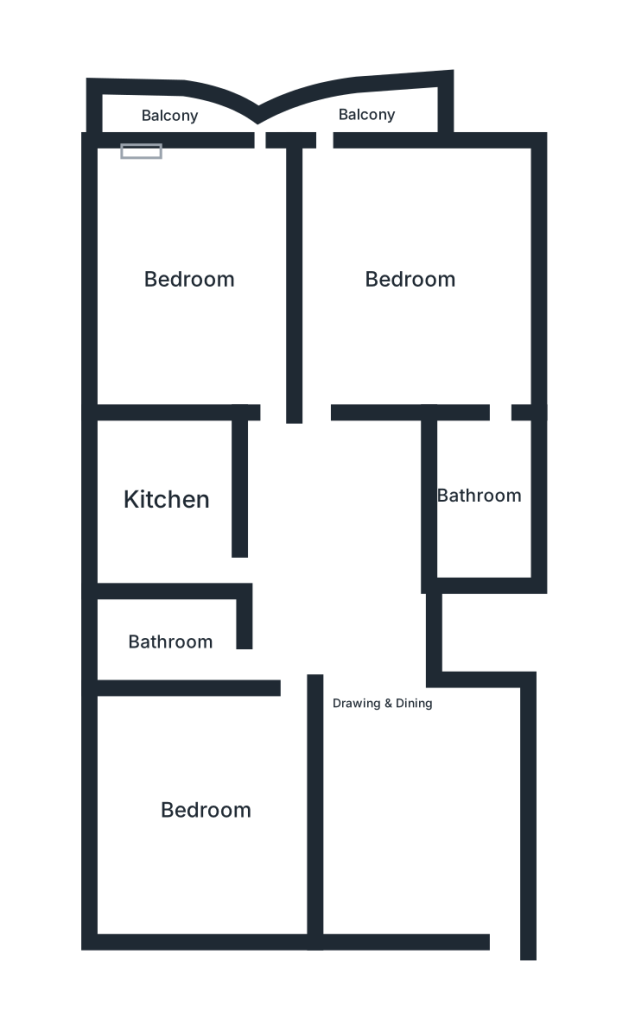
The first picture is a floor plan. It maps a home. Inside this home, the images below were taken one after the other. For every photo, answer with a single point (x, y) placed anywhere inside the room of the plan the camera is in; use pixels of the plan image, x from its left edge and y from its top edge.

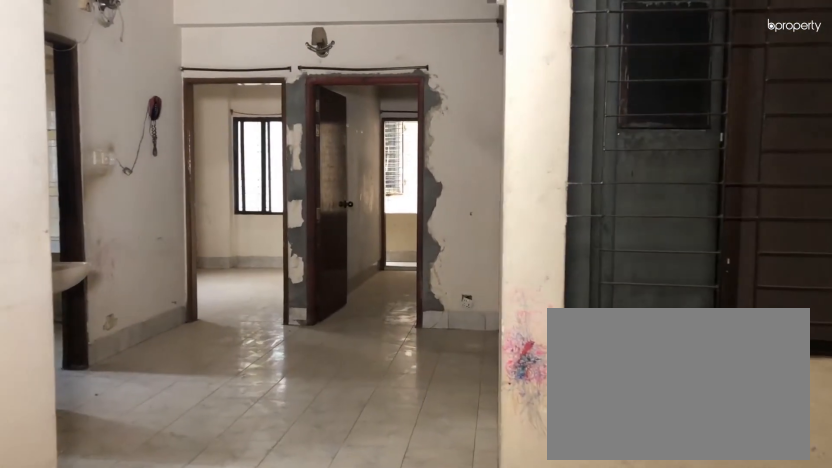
(385, 704)
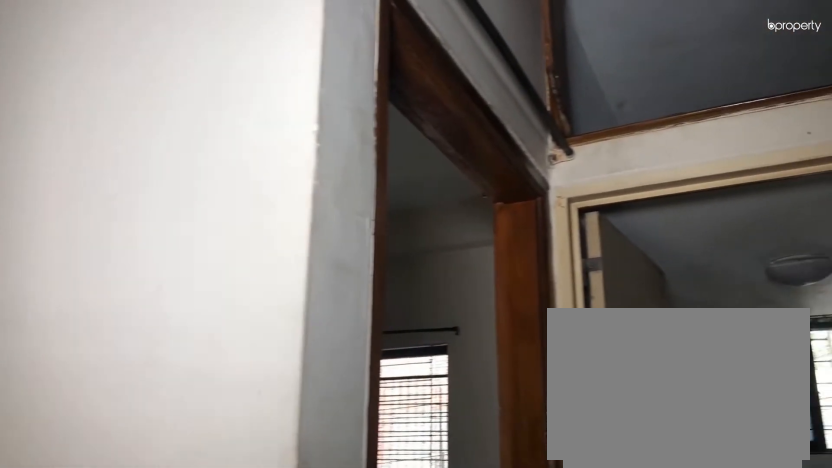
(386, 703)
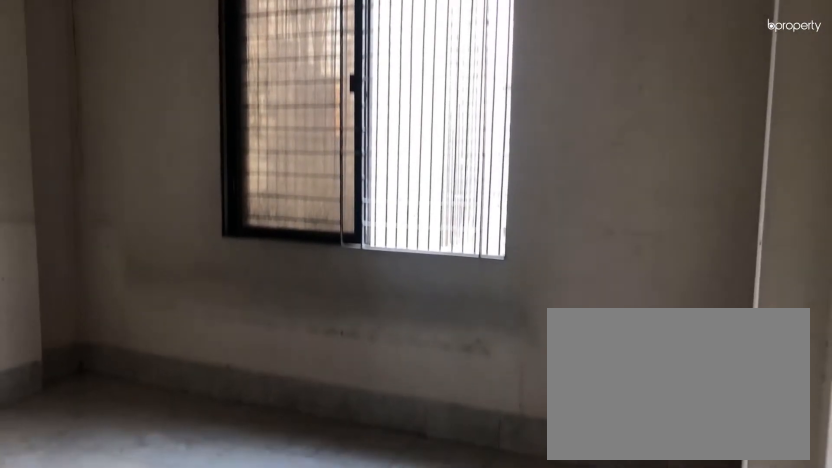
(206, 811)
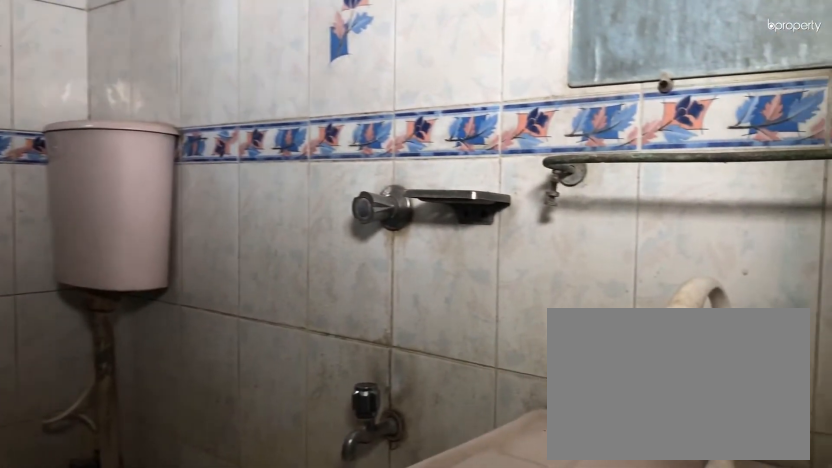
(171, 638)
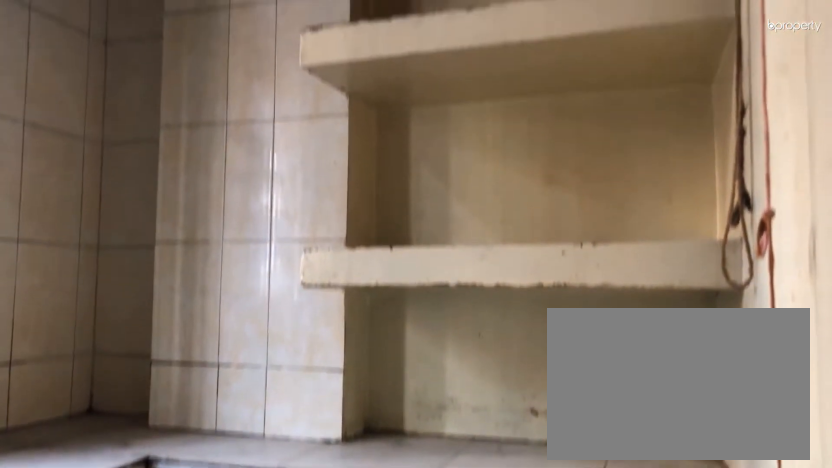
(167, 497)
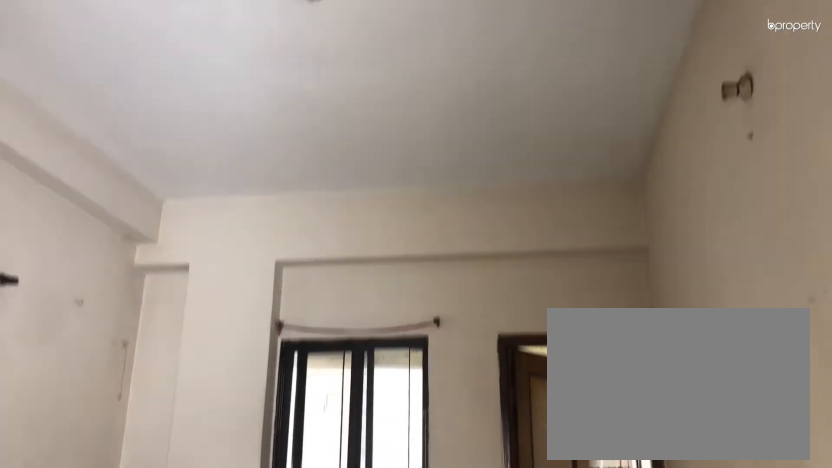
(191, 275)
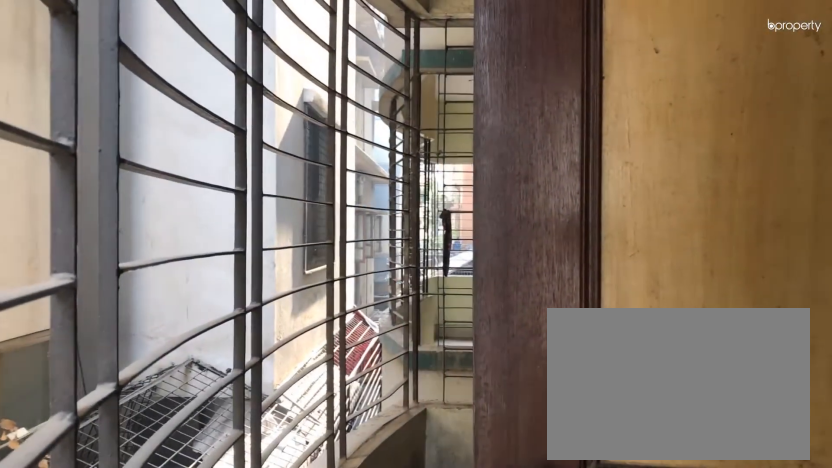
(167, 119)
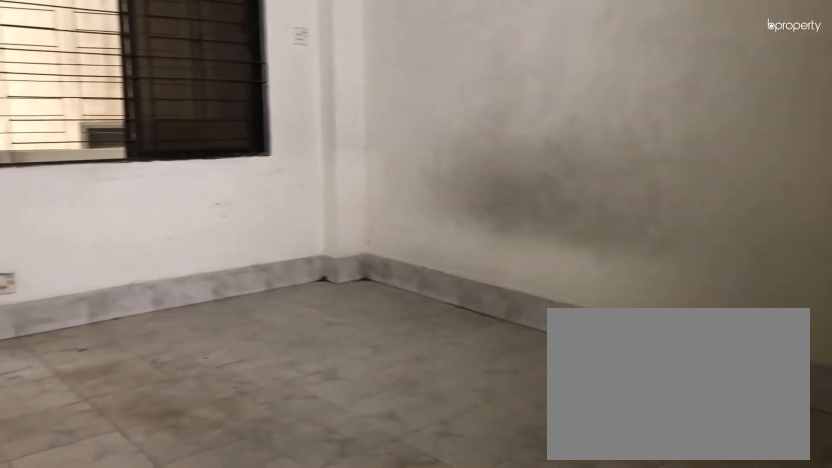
(415, 275)
